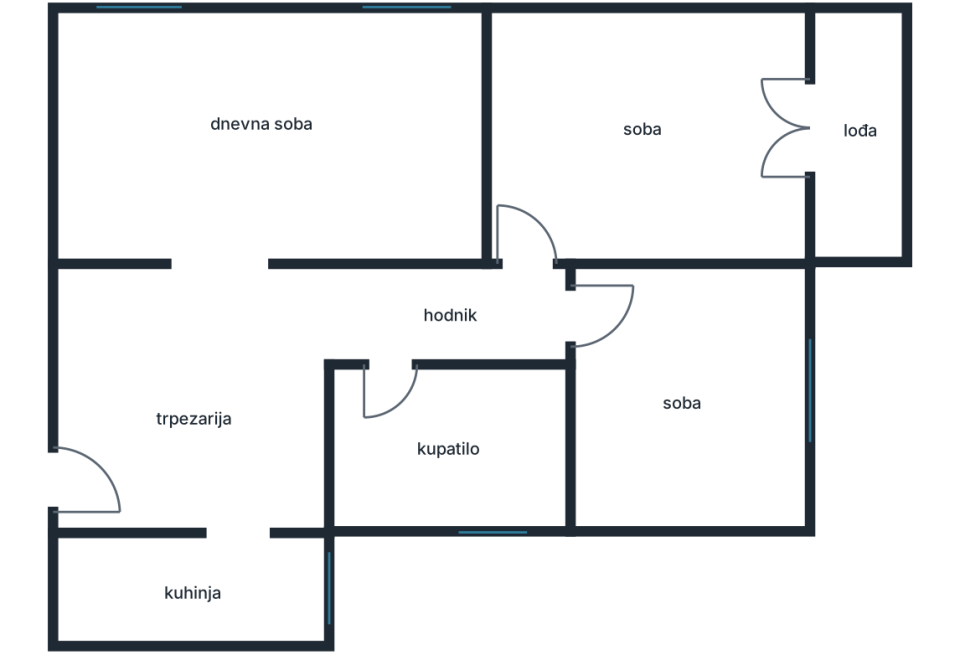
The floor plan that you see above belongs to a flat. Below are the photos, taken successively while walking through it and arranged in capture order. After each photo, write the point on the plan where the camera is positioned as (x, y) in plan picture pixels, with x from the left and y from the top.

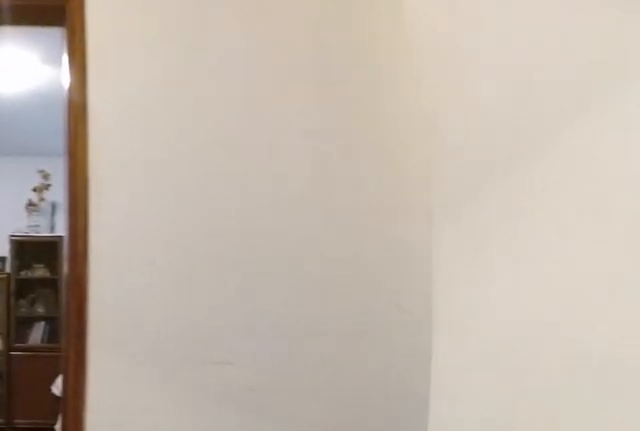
(252, 460)
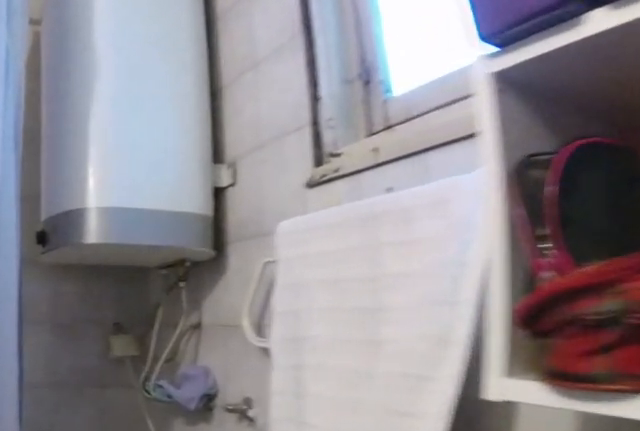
(420, 458)
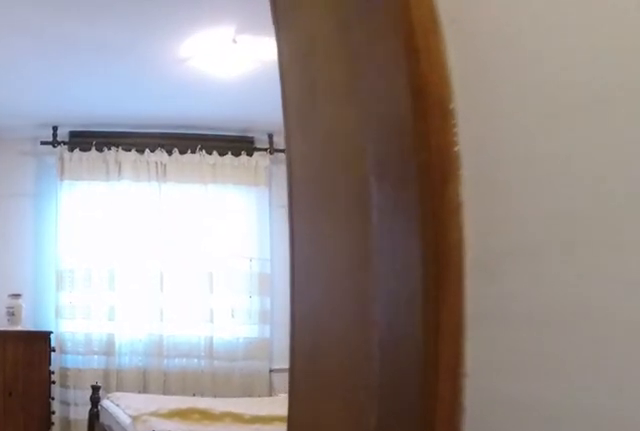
(472, 323)
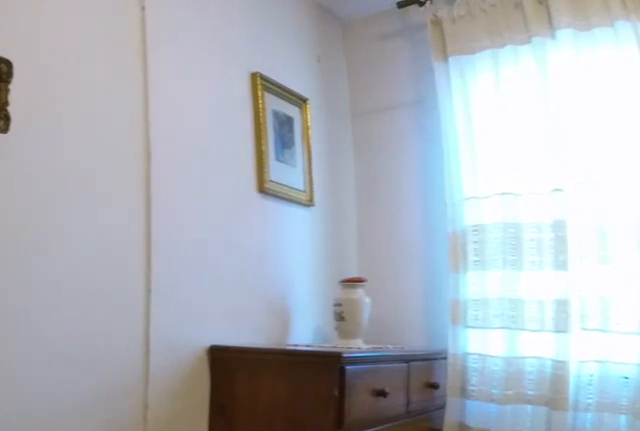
(607, 465)
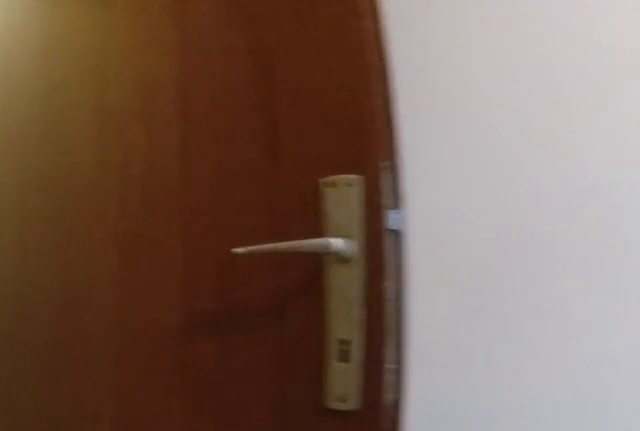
(640, 379)
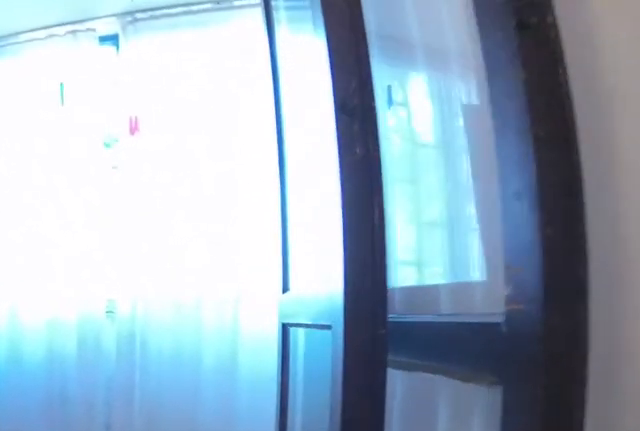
(669, 186)
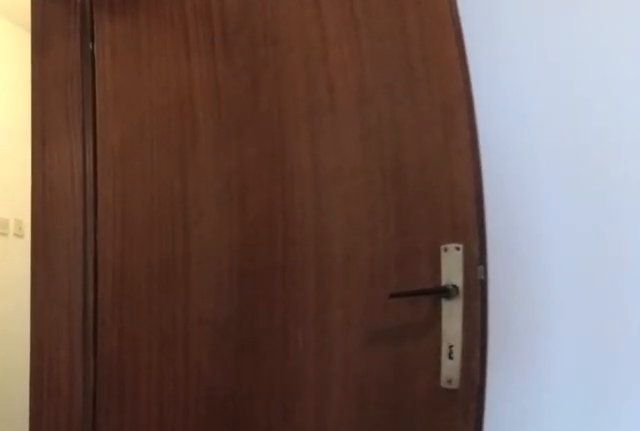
(592, 180)
